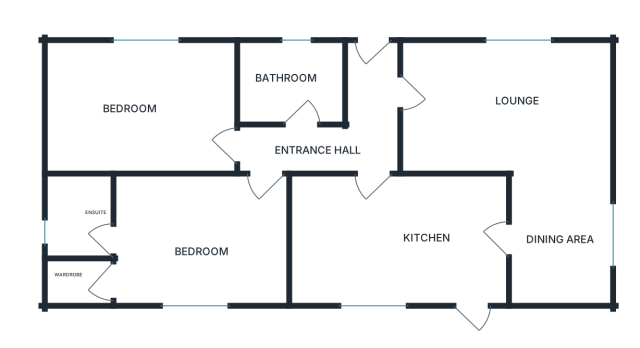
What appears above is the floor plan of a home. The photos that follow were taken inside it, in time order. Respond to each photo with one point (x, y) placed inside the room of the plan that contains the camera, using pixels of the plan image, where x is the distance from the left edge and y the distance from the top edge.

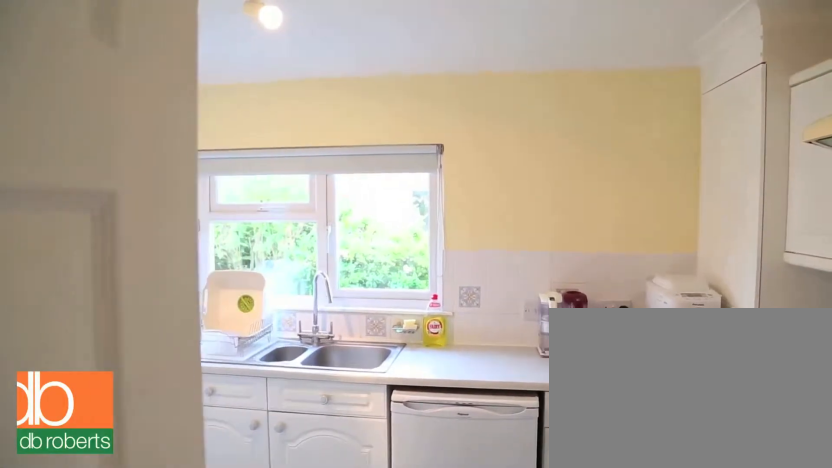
(402, 248)
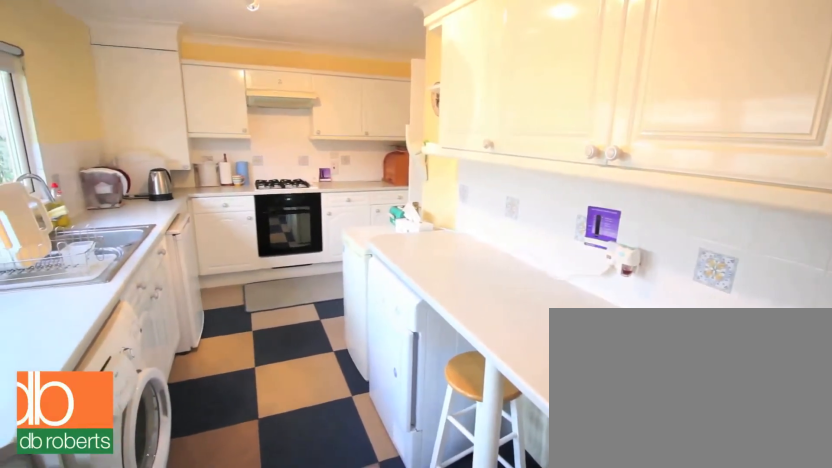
(398, 243)
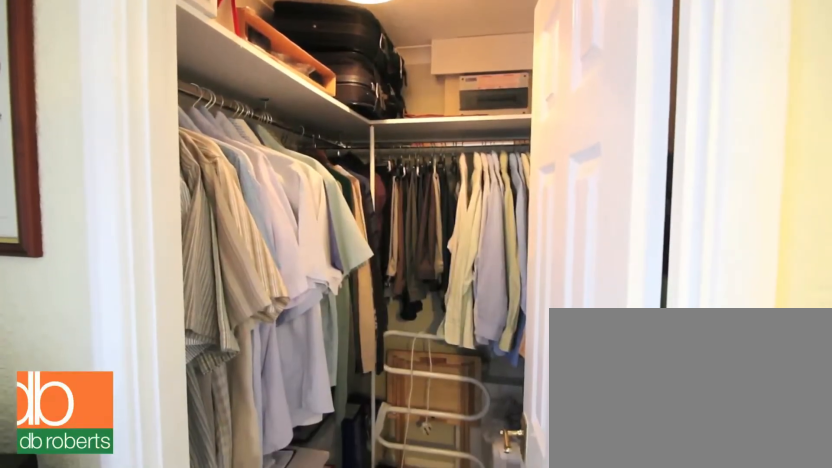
(172, 241)
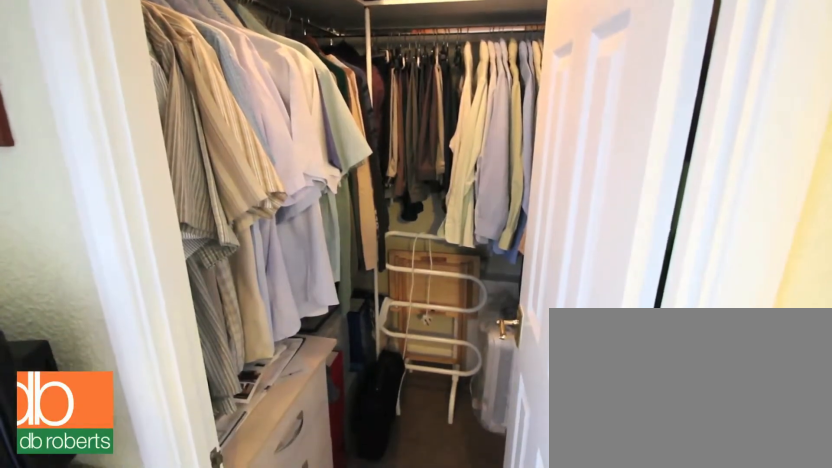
(172, 241)
